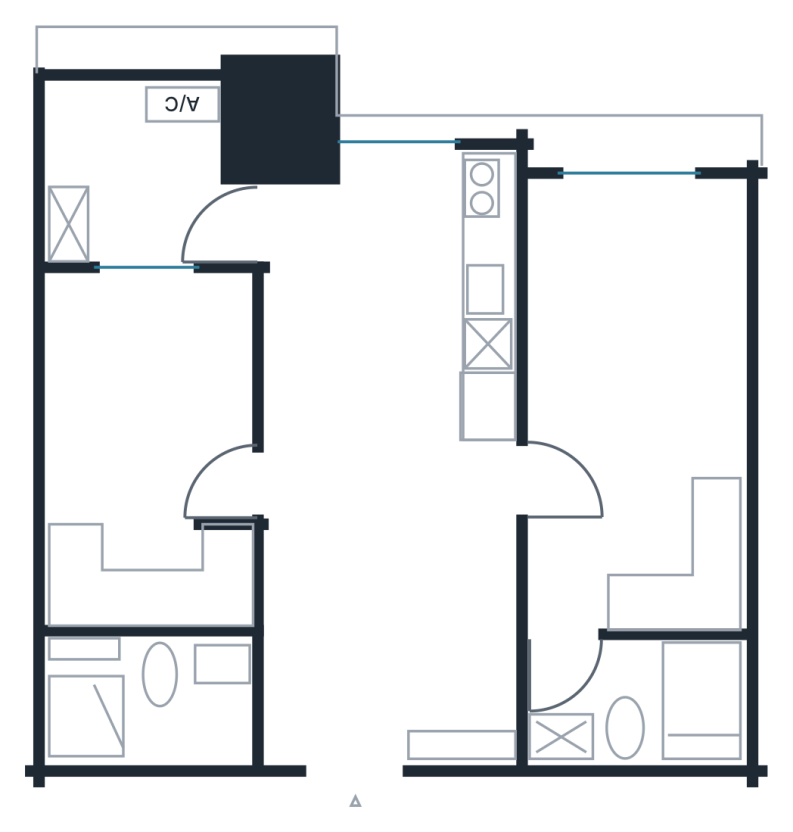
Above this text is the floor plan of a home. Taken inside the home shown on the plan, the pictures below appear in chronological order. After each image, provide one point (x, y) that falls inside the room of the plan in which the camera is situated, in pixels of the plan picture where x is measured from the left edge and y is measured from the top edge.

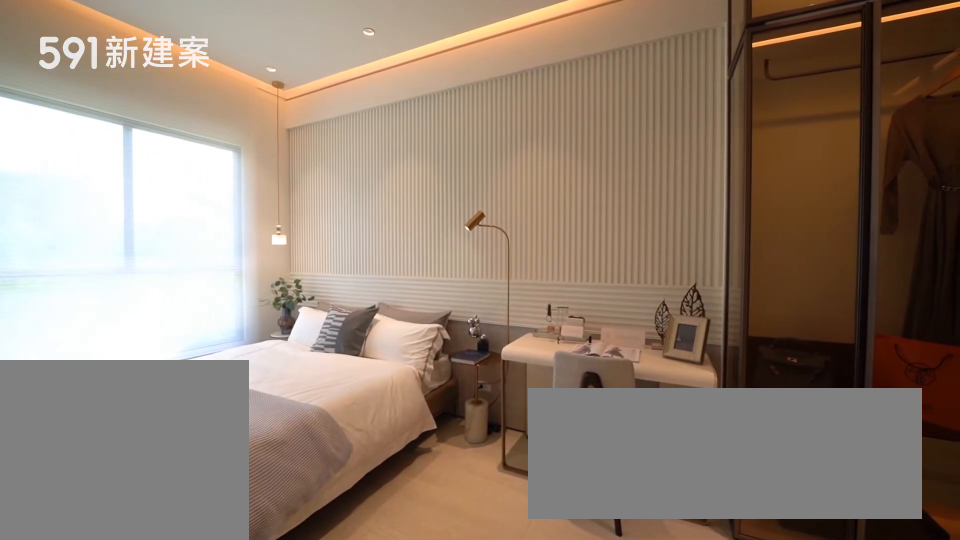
(636, 405)
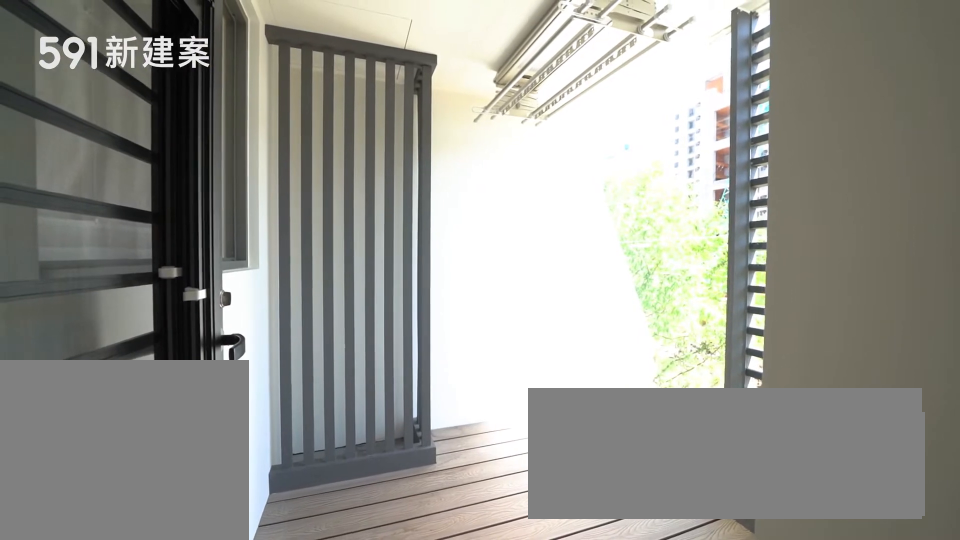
(150, 165)
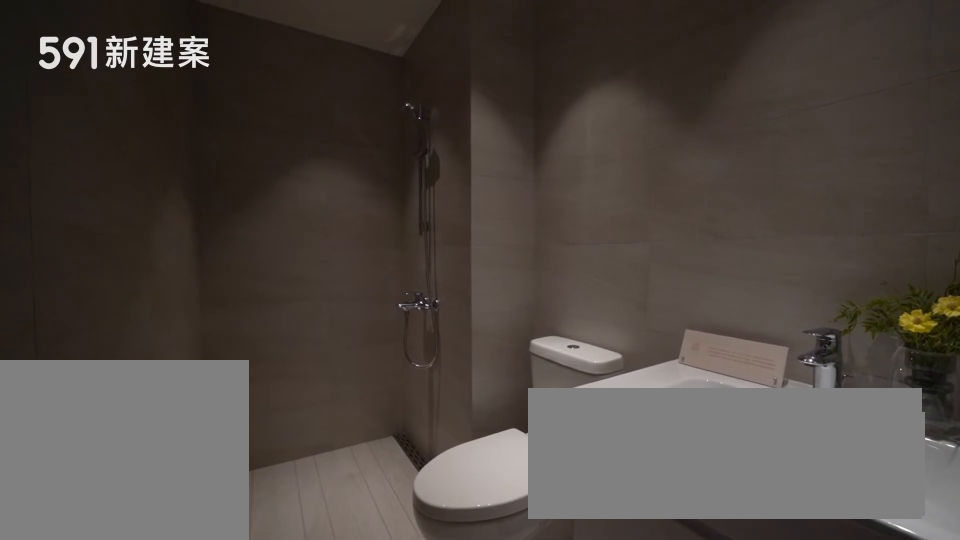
(148, 704)
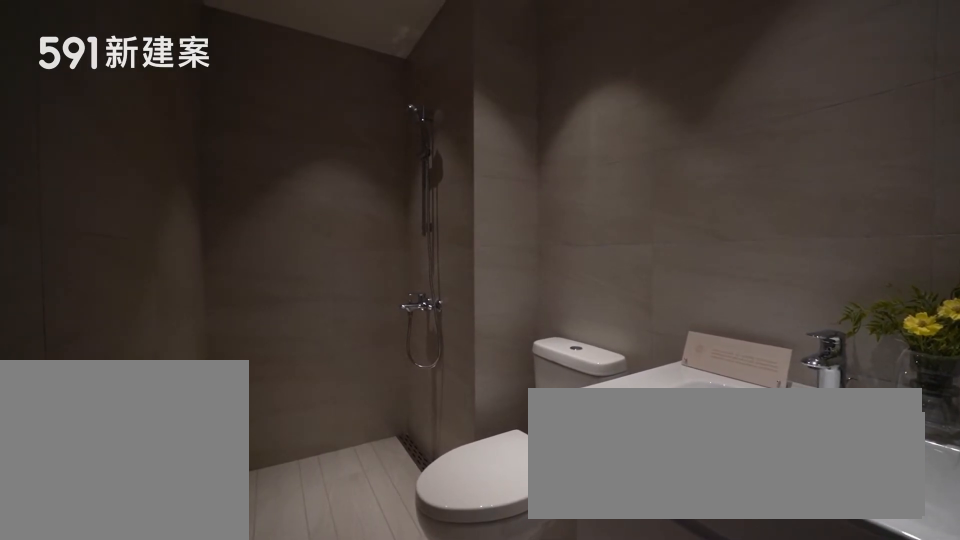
(148, 704)
